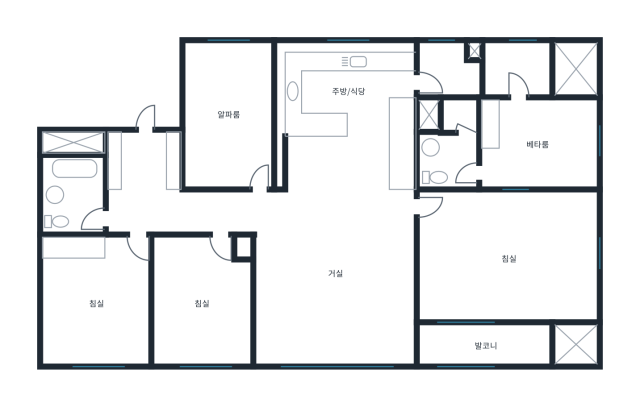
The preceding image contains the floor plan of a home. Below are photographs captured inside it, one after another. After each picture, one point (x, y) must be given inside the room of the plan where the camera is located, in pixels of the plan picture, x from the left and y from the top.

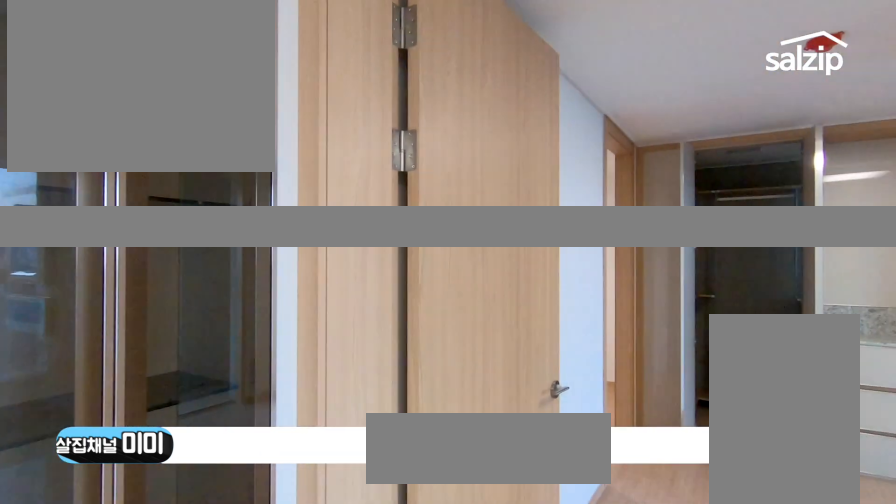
(506, 258)
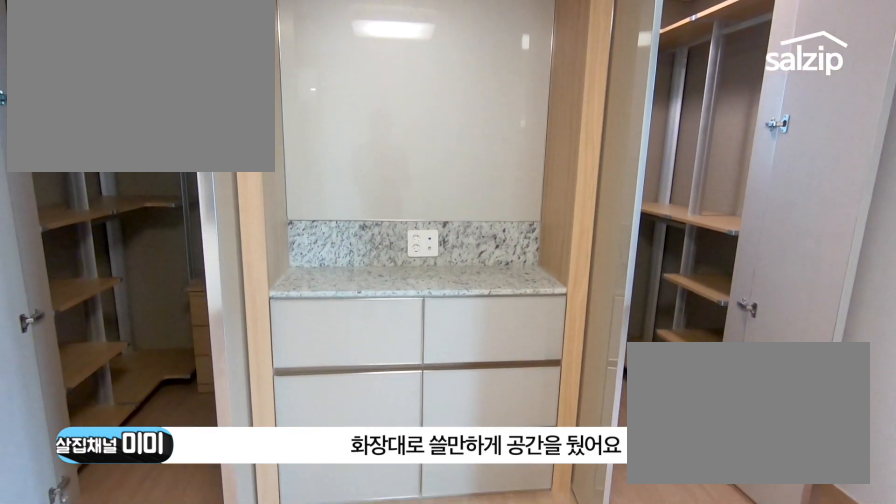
(507, 258)
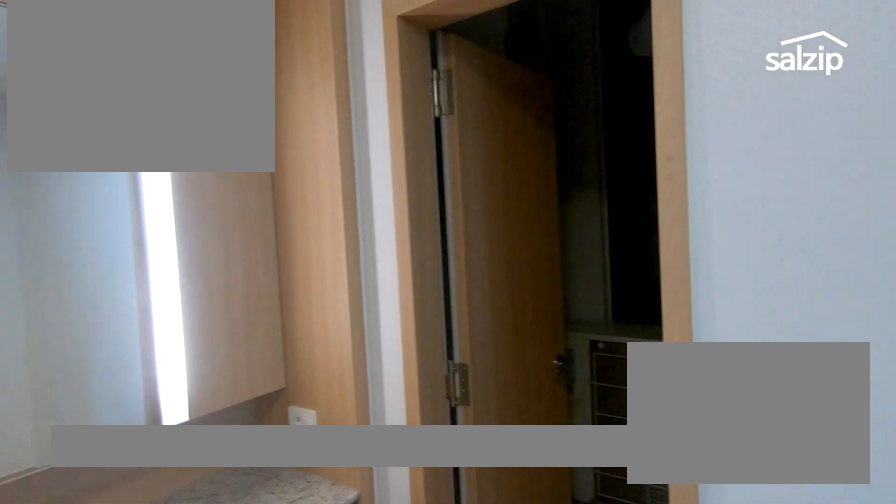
(533, 144)
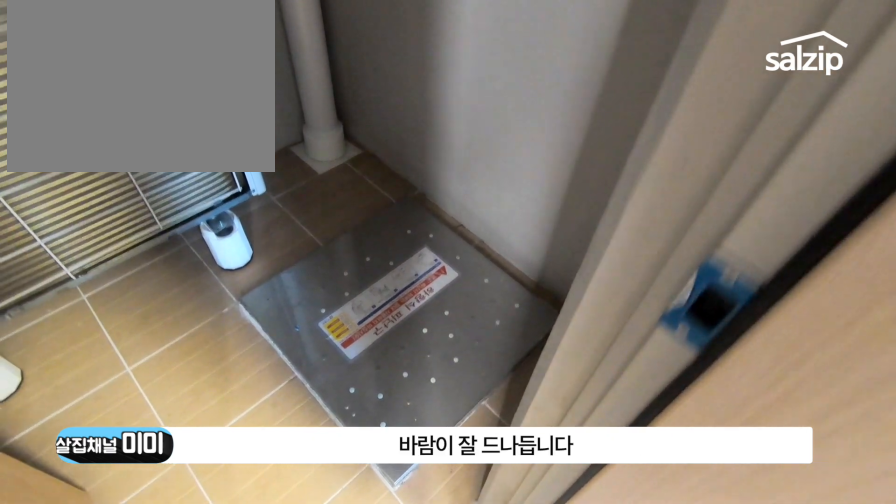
(537, 72)
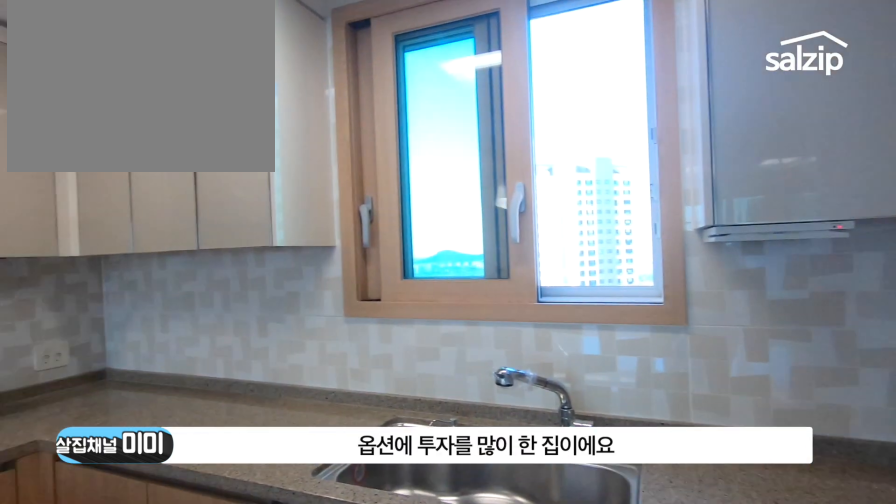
(344, 95)
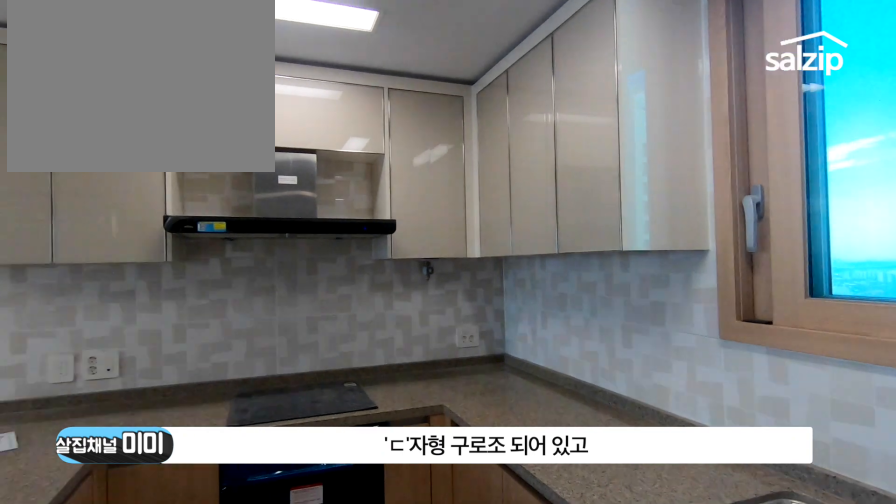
(344, 95)
